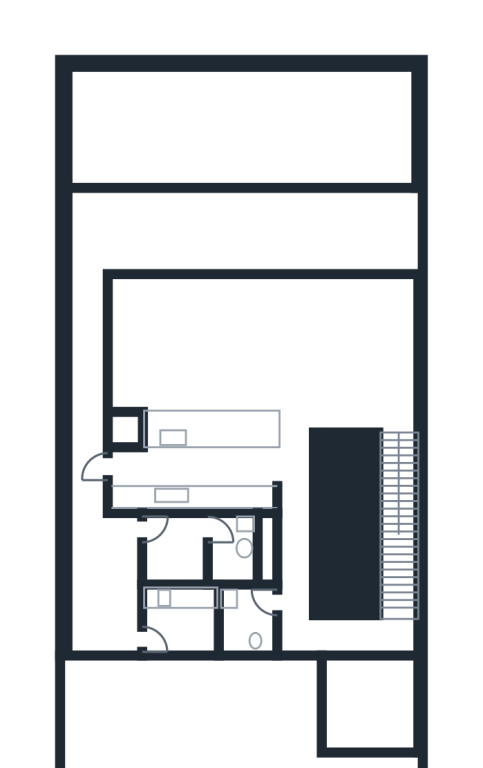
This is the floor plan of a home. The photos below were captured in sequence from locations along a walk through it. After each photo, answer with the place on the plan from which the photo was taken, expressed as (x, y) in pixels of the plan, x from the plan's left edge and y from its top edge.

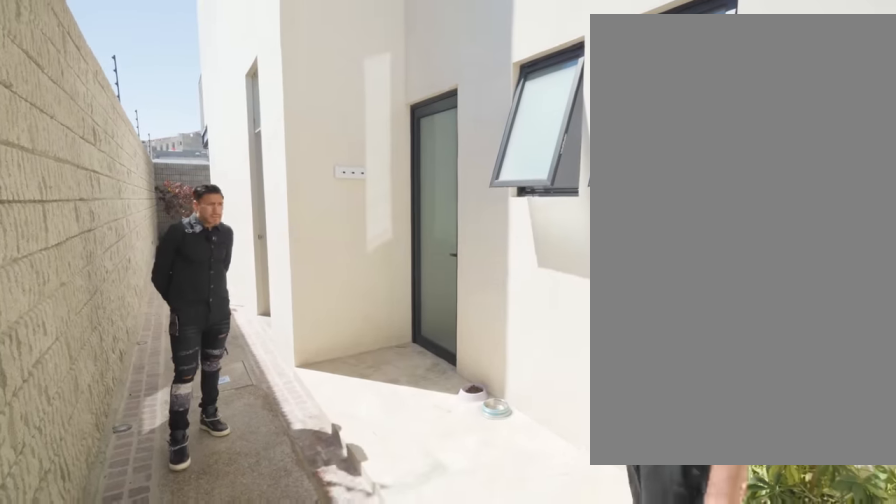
(99, 625)
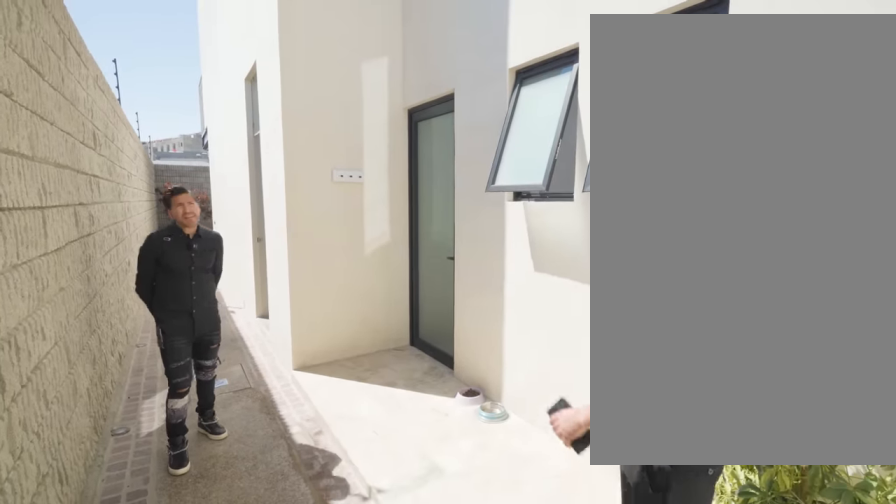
(98, 625)
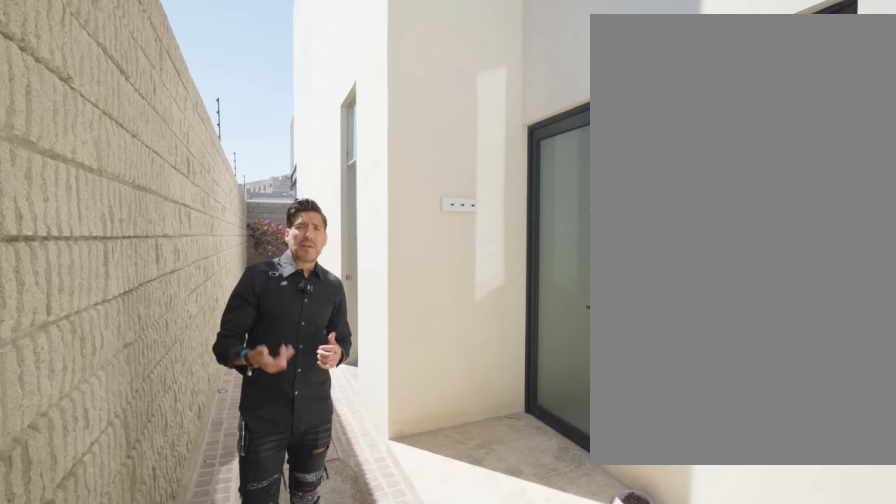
(94, 619)
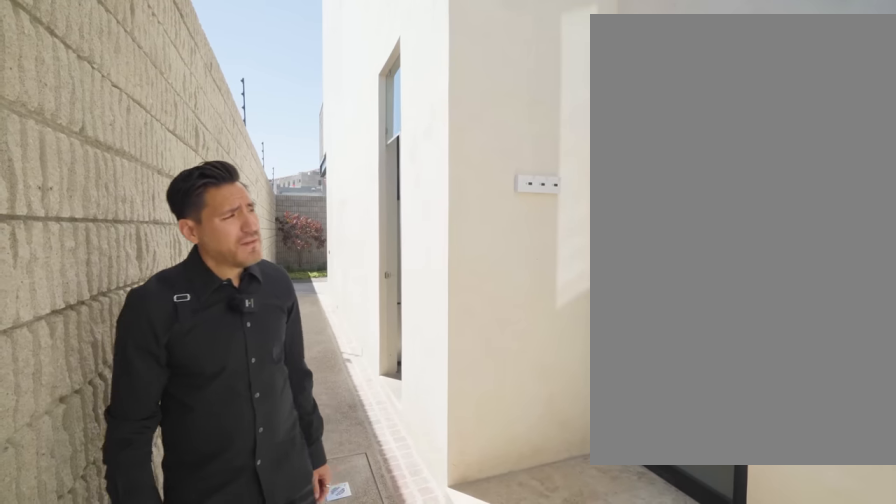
(84, 586)
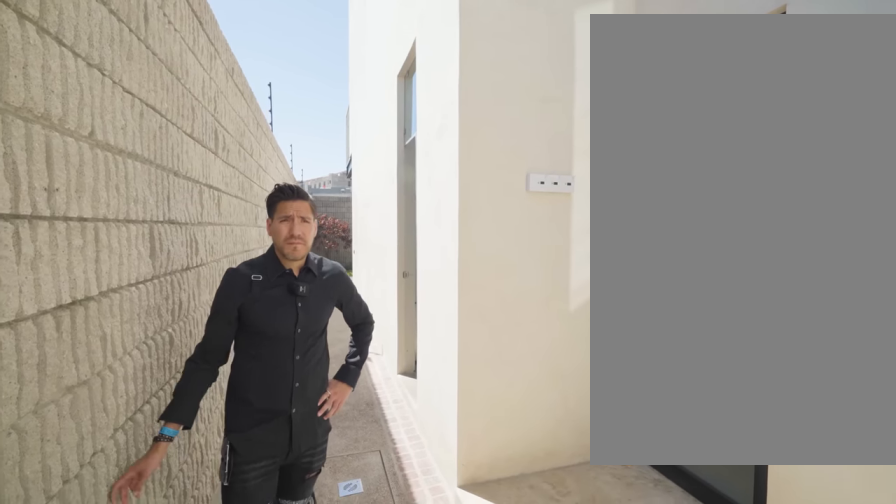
(84, 584)
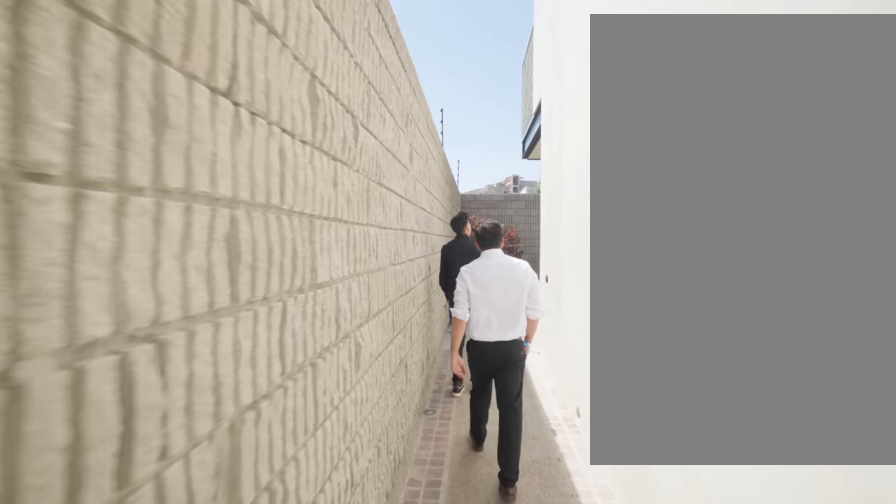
(78, 497)
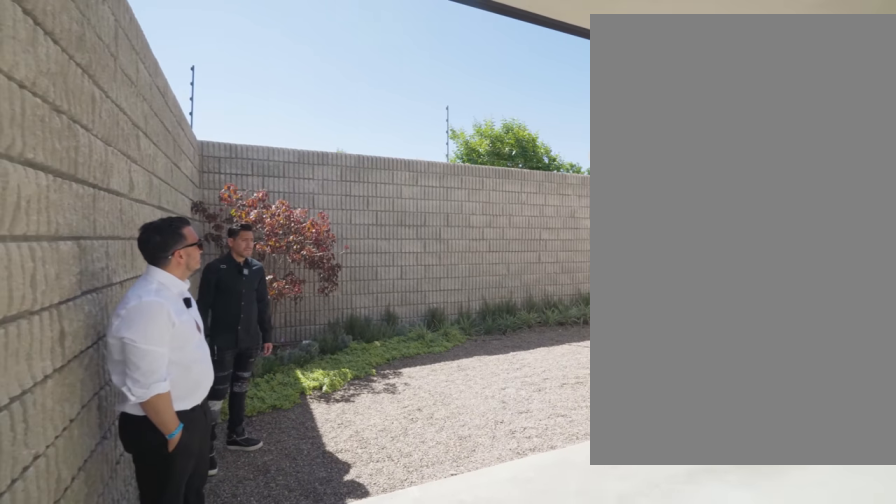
(86, 271)
